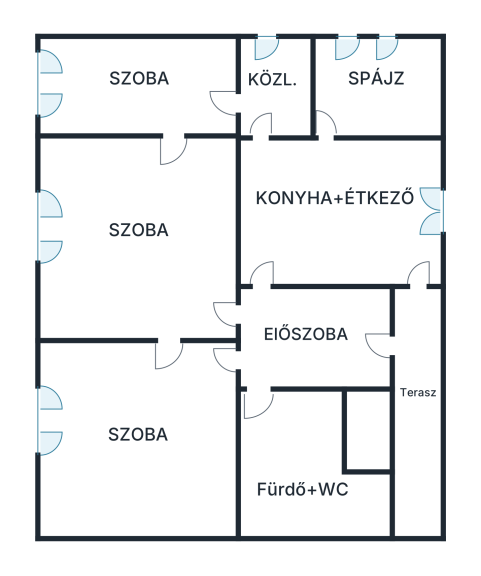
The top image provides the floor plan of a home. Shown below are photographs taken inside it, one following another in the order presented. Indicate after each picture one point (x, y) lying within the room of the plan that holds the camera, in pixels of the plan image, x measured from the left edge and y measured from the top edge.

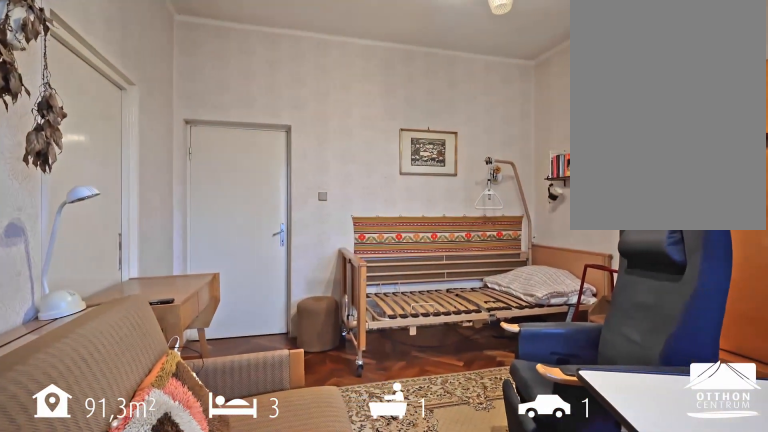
(139, 442)
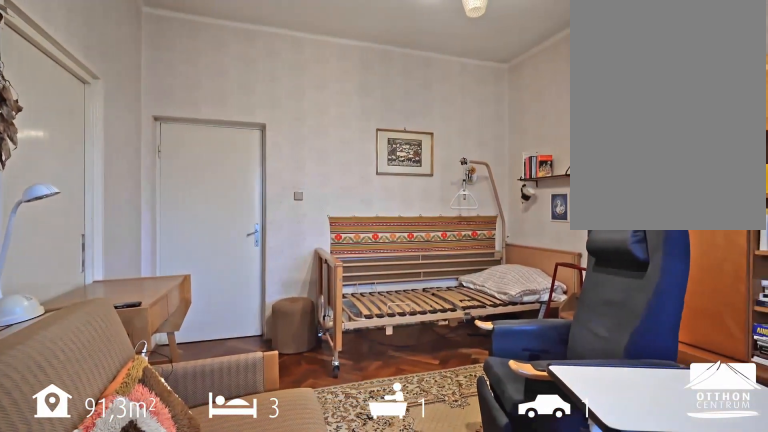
(139, 442)
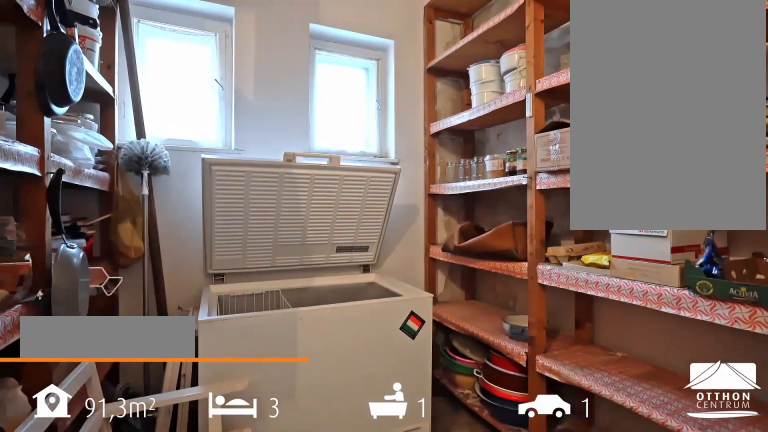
(374, 84)
